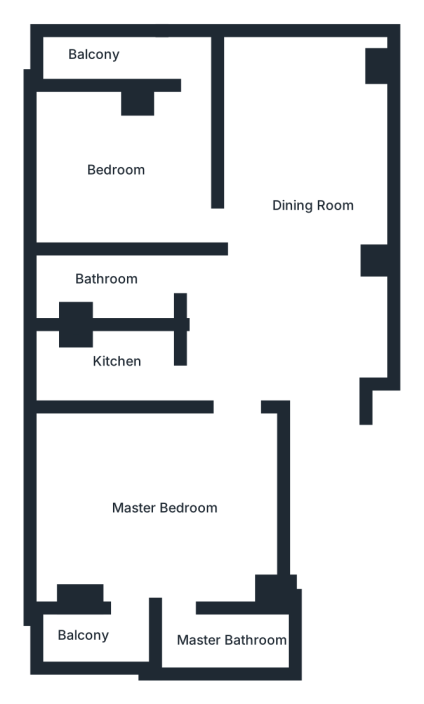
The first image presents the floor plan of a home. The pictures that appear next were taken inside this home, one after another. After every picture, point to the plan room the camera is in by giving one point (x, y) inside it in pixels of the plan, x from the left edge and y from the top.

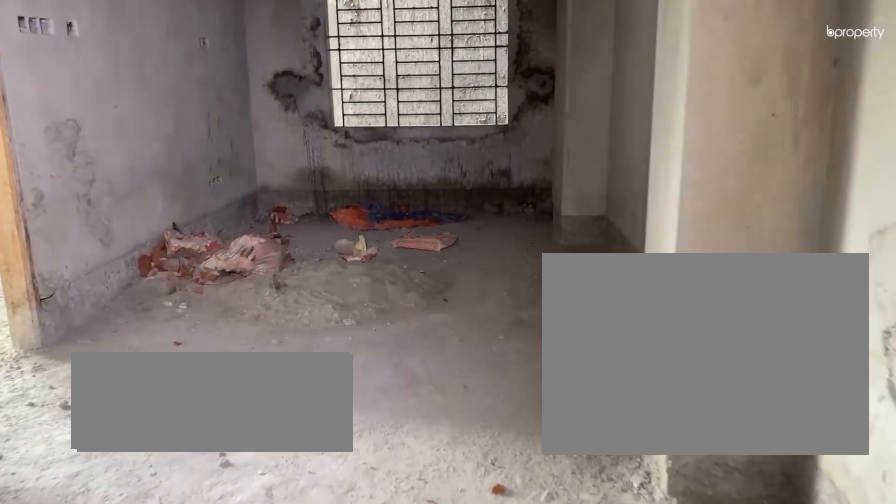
(308, 257)
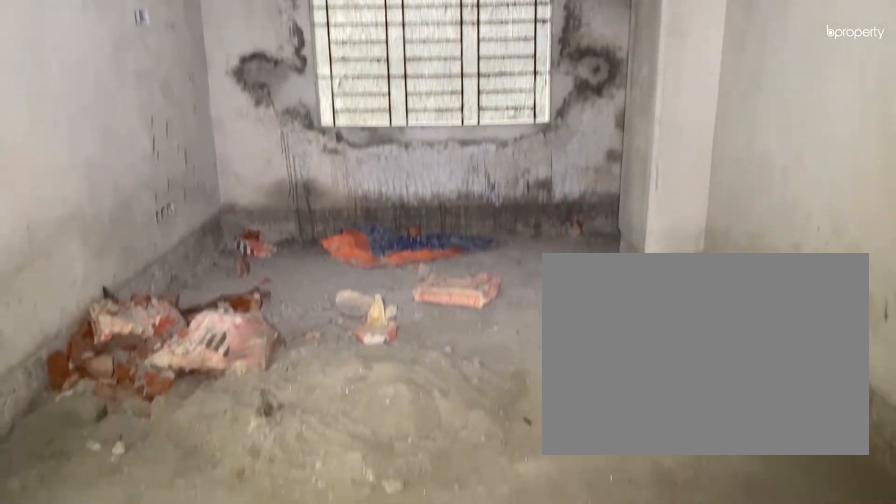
(308, 257)
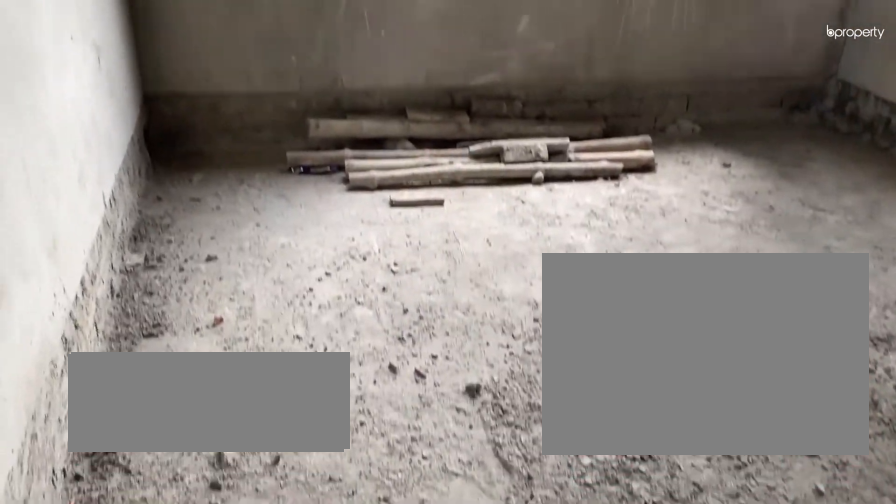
(134, 170)
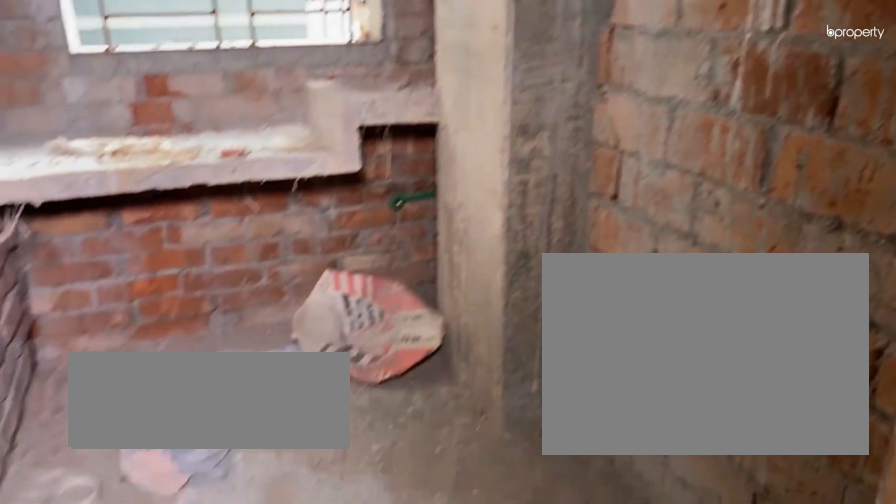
(115, 363)
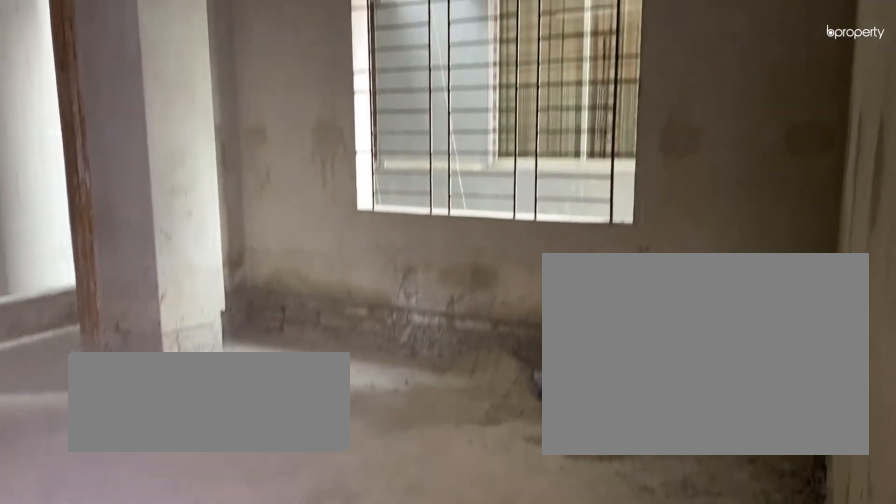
(175, 506)
